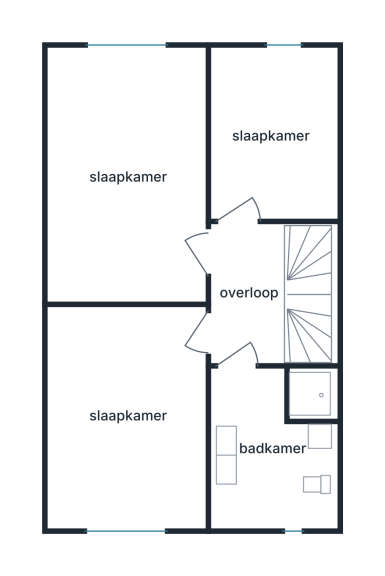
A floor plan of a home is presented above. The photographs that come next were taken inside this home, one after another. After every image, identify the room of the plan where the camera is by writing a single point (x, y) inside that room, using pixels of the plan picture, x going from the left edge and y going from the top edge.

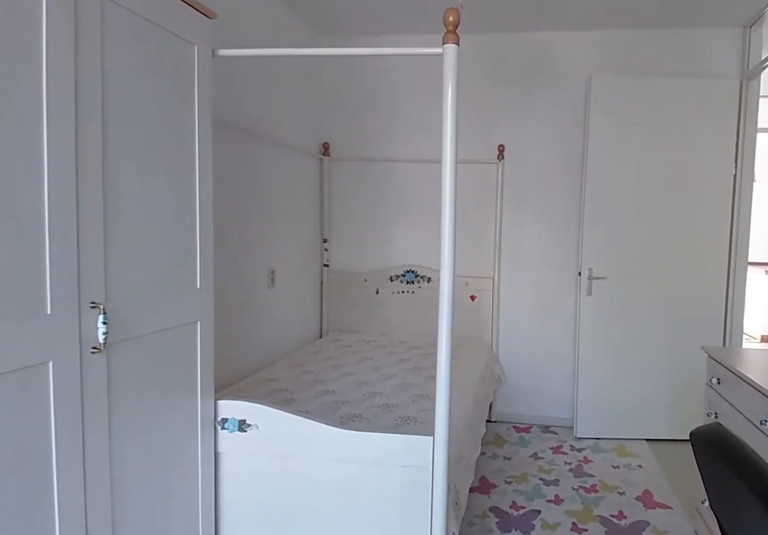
(128, 443)
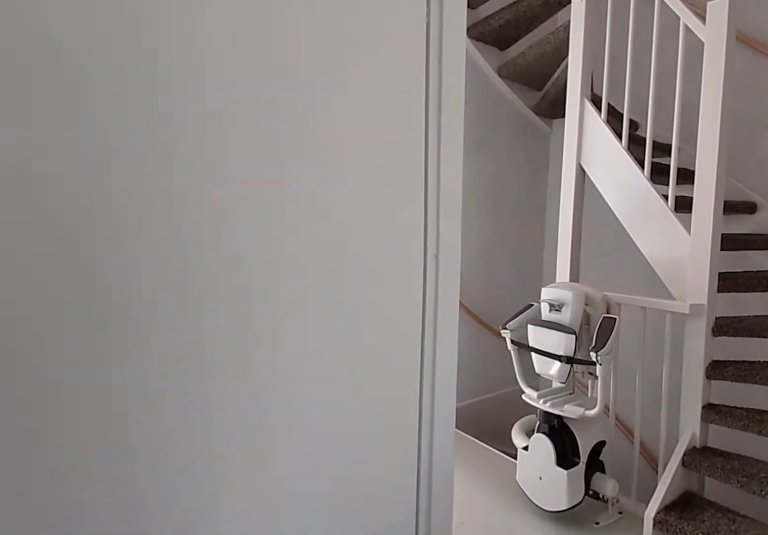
(128, 443)
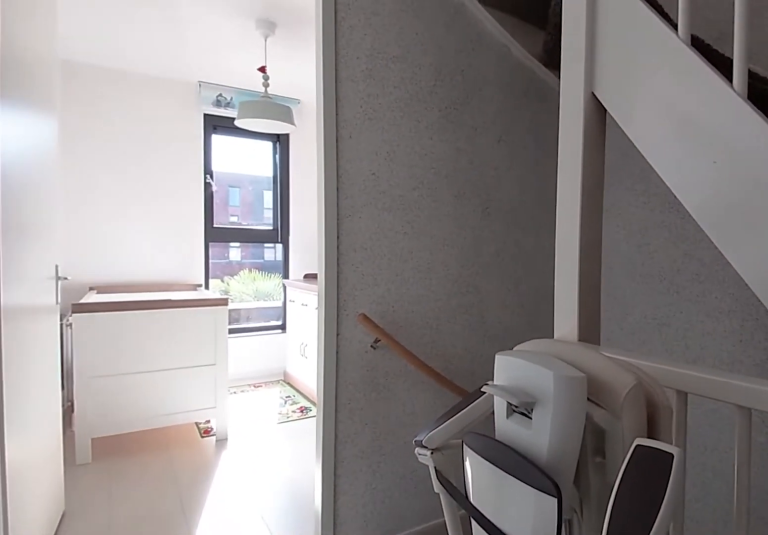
(272, 292)
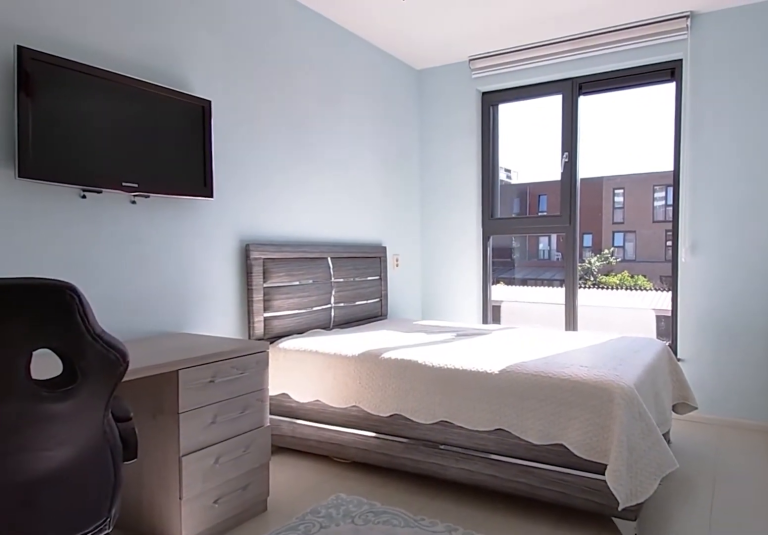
(55, 177)
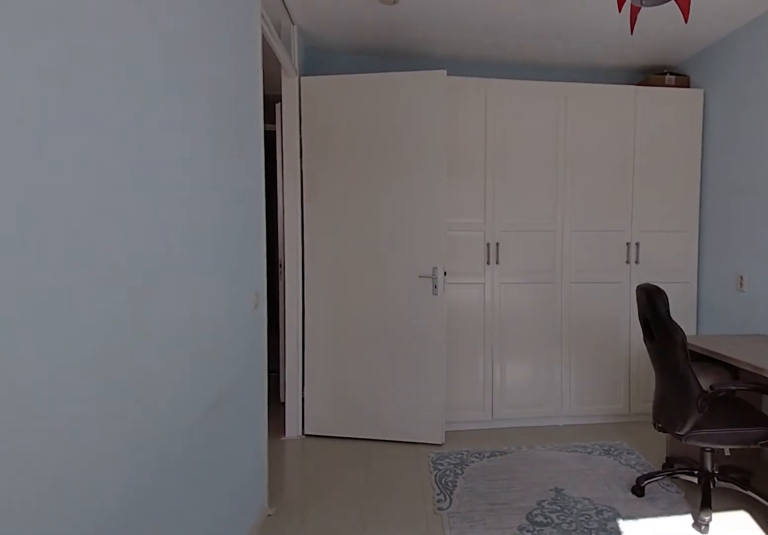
(55, 178)
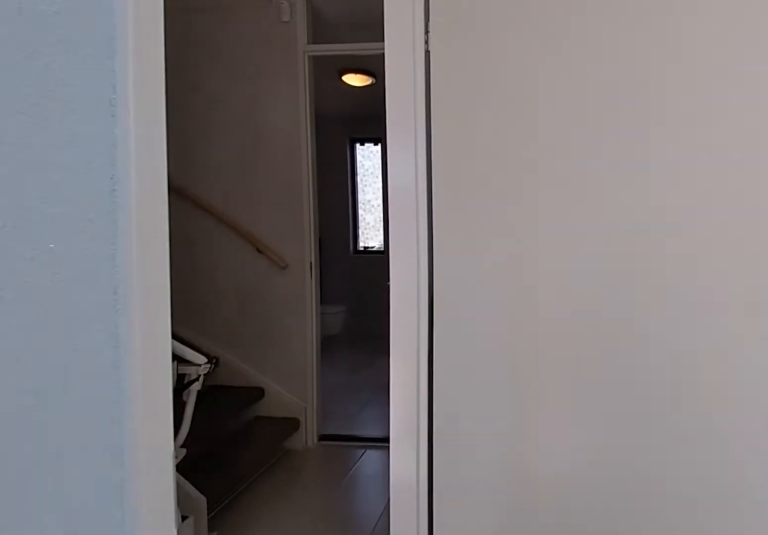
(93, 122)
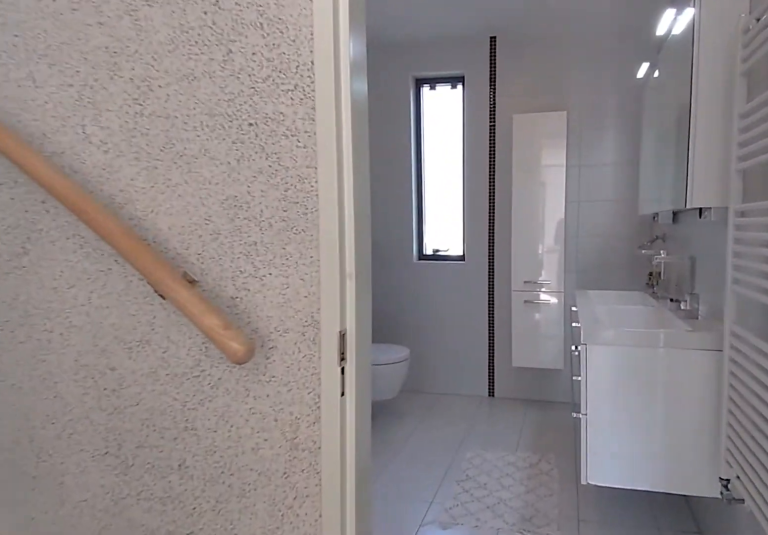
(272, 292)
